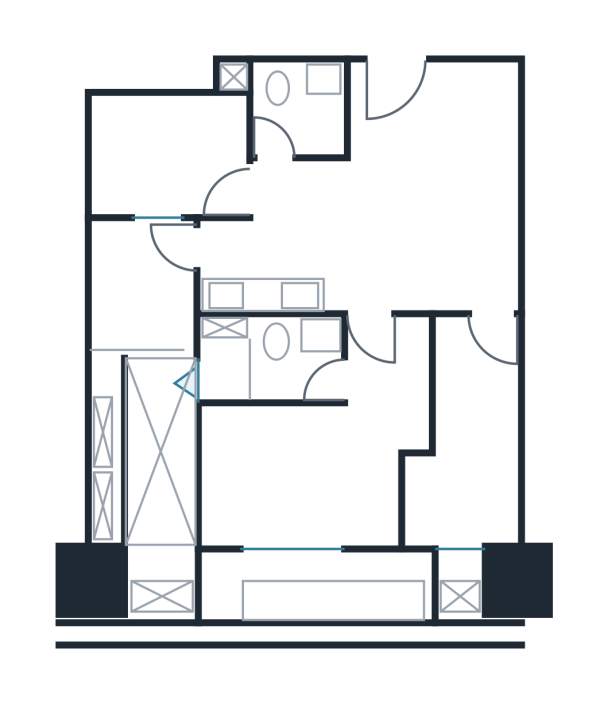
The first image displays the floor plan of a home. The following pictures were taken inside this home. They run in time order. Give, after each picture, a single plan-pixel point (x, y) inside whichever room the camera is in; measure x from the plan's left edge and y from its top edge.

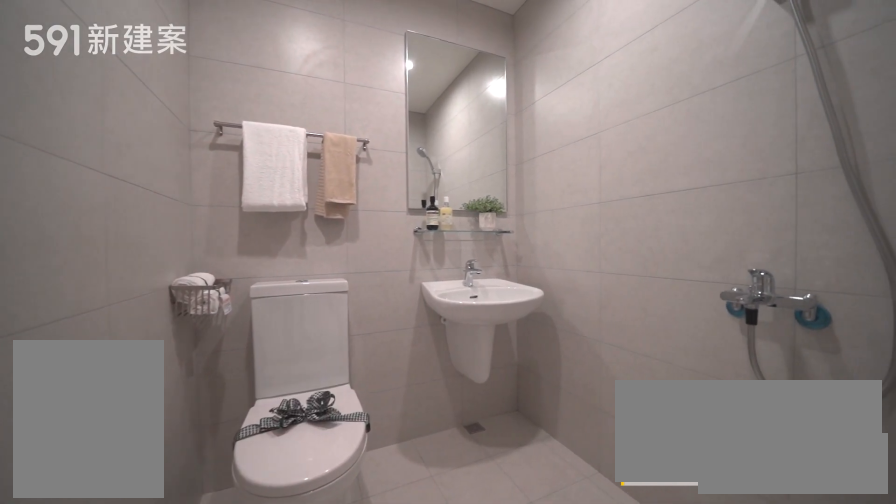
(298, 110)
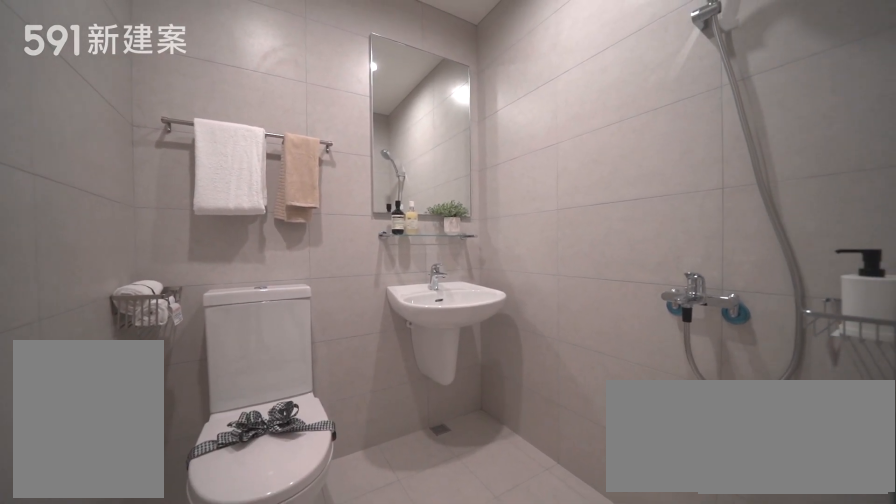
(298, 110)
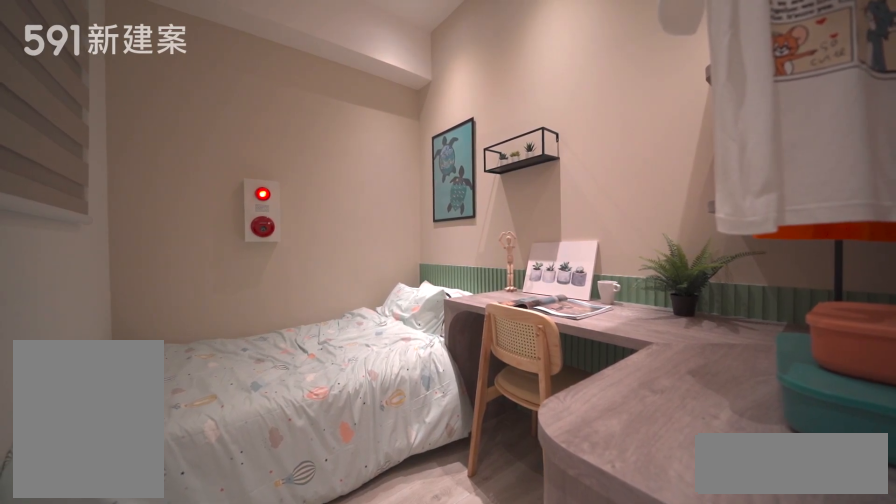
(164, 152)
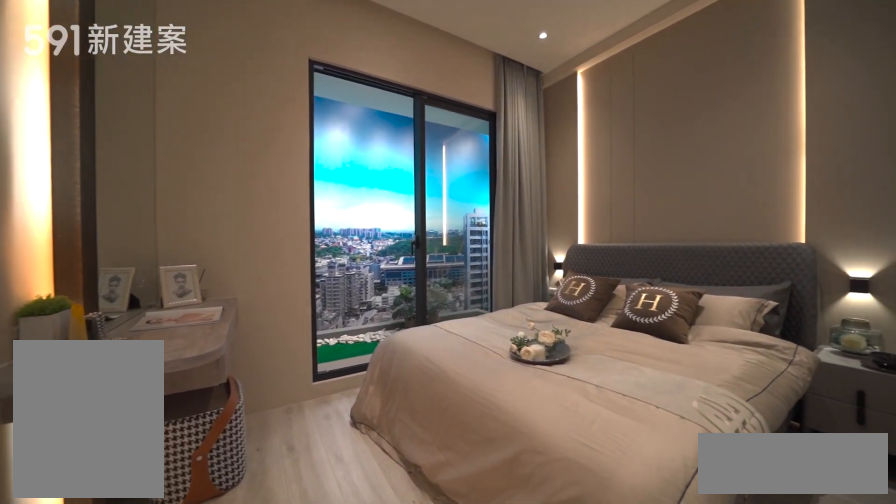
(316, 455)
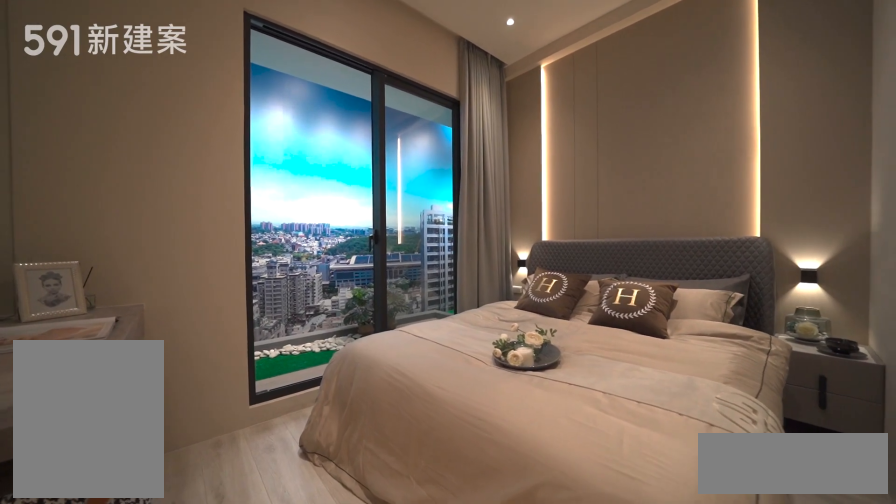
(316, 455)
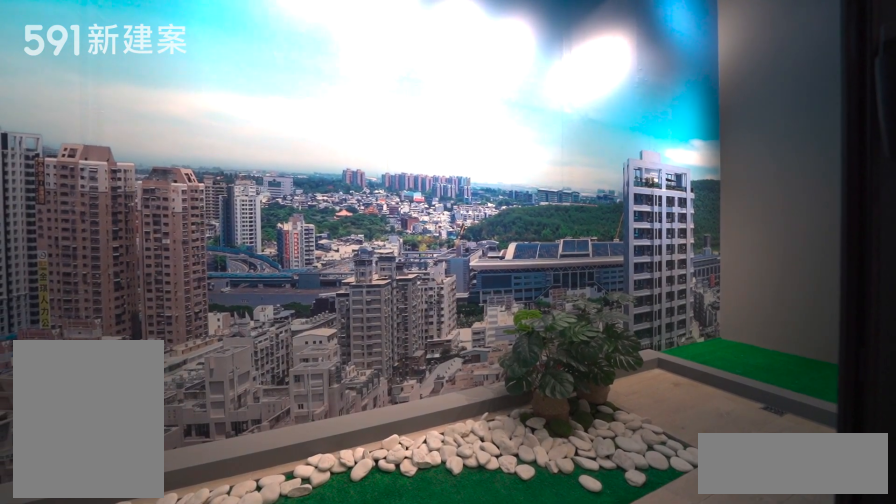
(312, 586)
